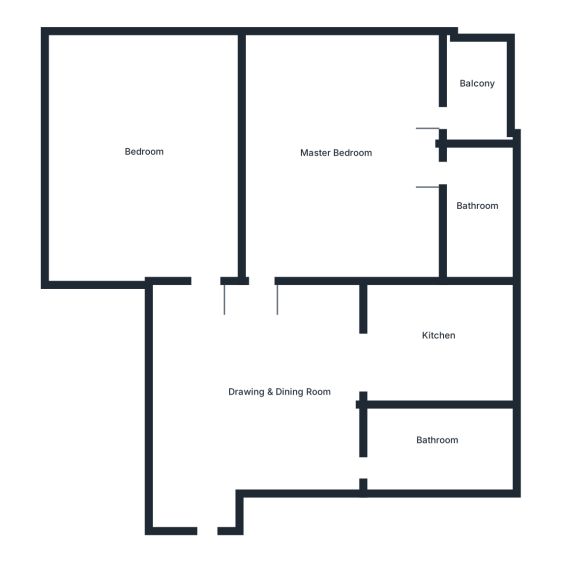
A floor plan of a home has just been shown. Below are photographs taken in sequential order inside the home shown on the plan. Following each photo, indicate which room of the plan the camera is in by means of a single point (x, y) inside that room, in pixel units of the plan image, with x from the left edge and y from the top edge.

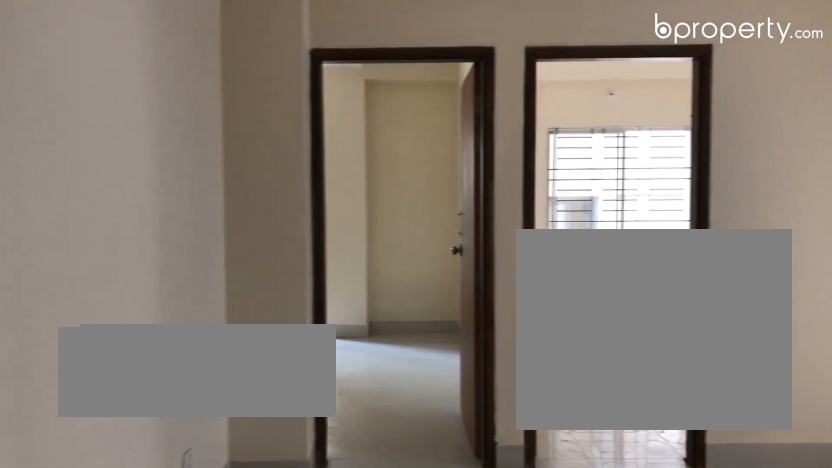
(248, 391)
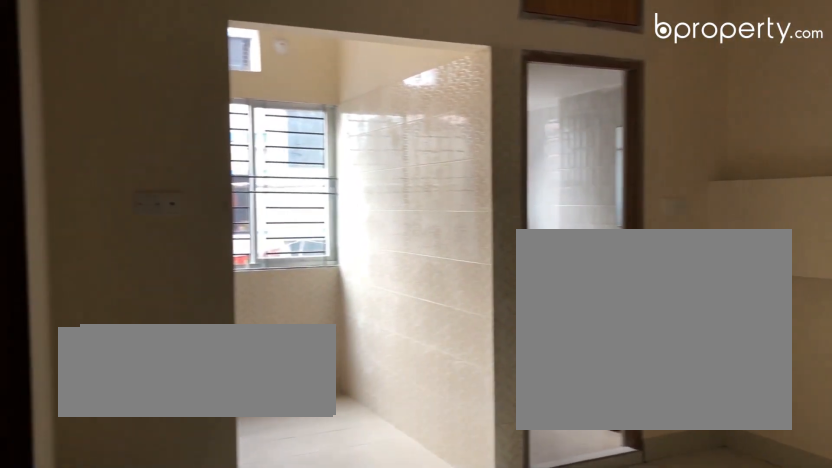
(248, 391)
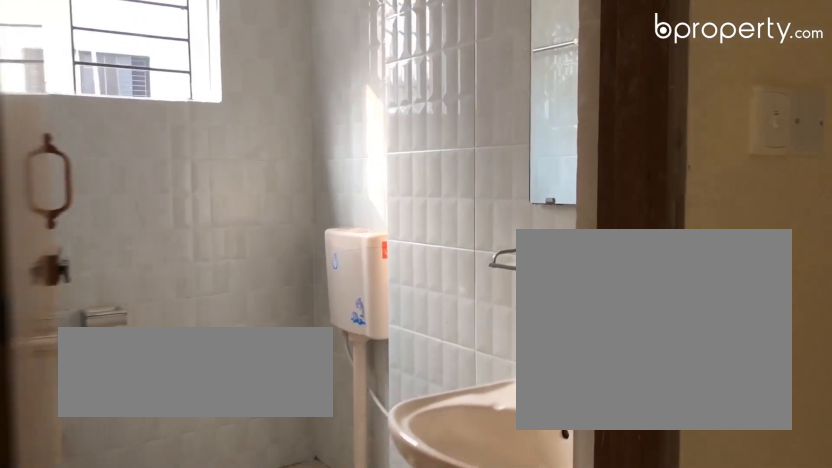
(455, 437)
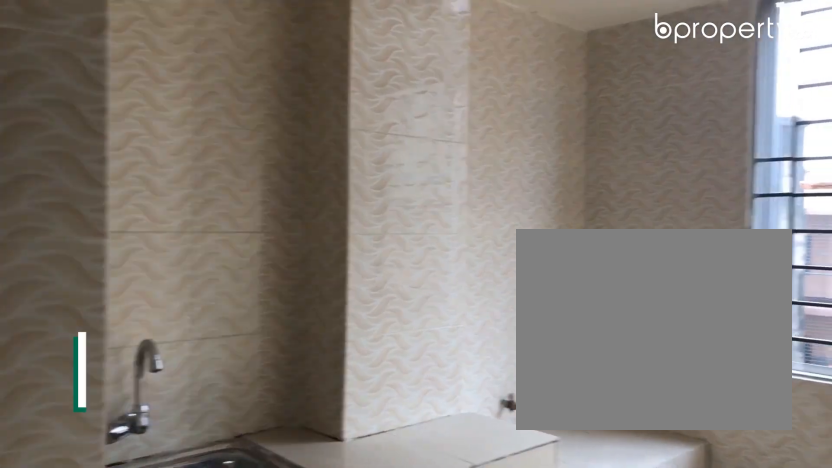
(443, 336)
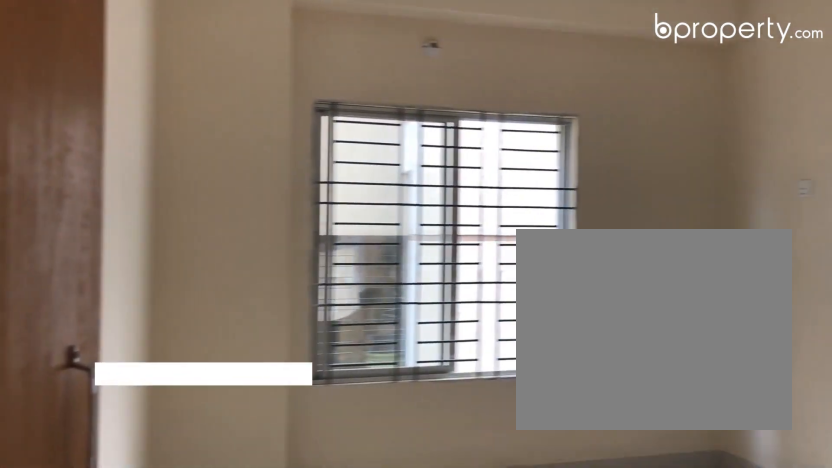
(327, 153)
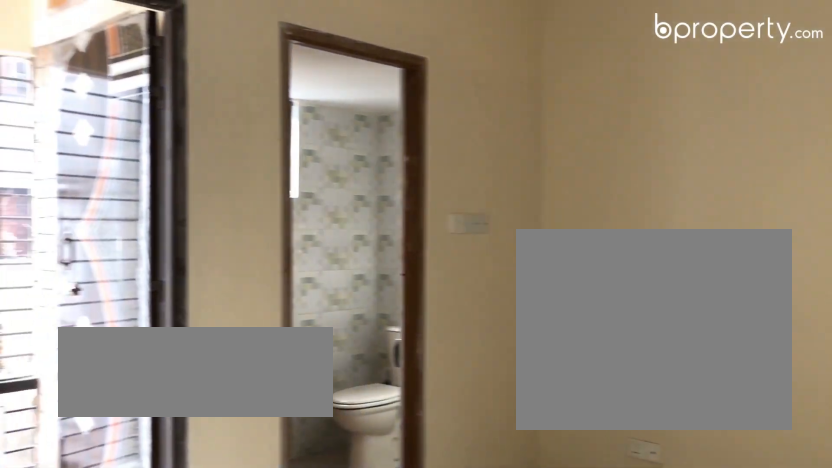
(327, 153)
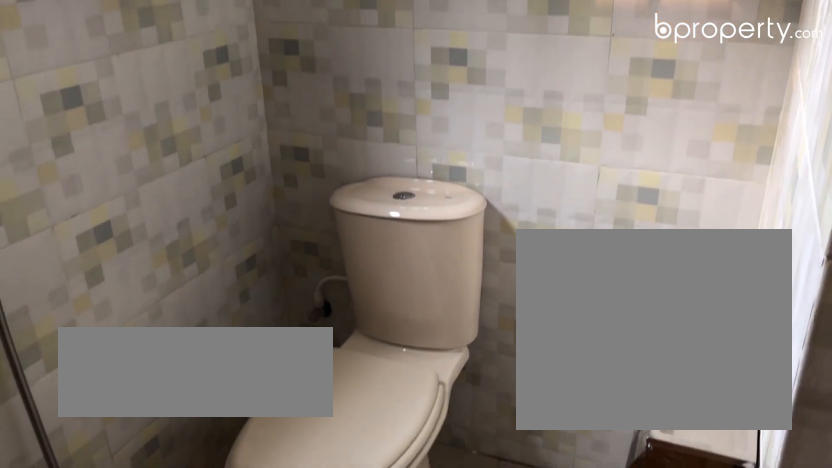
(477, 195)
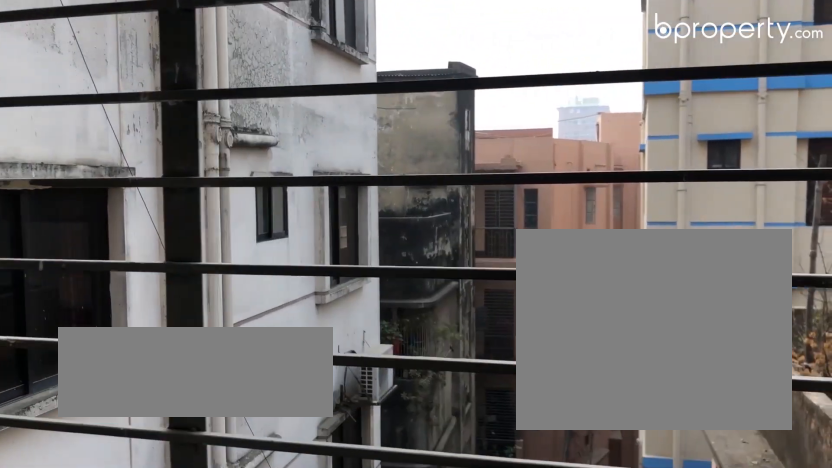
(481, 92)
